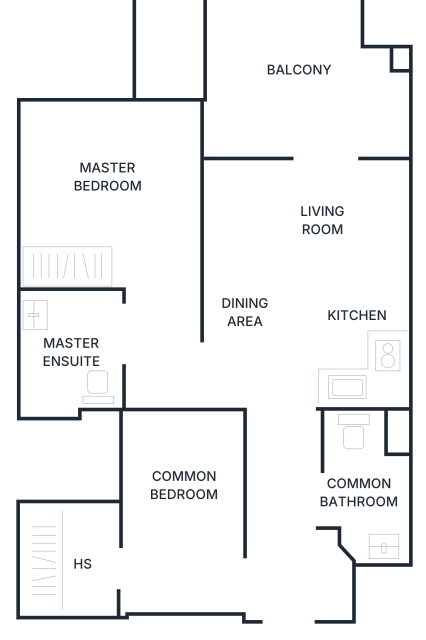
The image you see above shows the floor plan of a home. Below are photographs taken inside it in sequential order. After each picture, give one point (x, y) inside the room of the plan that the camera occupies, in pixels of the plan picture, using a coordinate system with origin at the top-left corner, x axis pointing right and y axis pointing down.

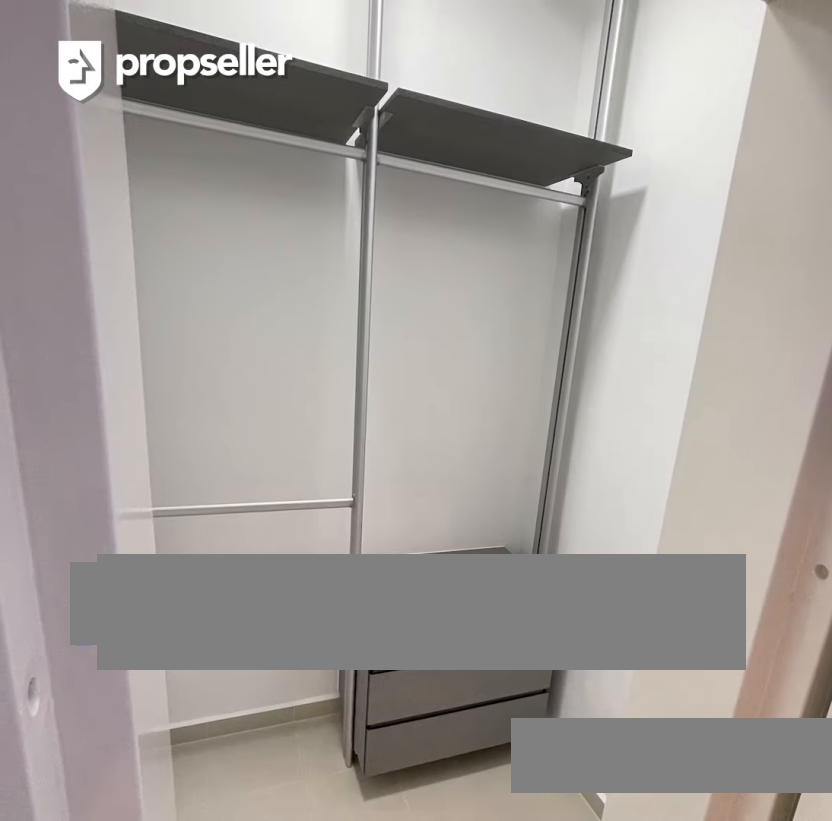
(182, 522)
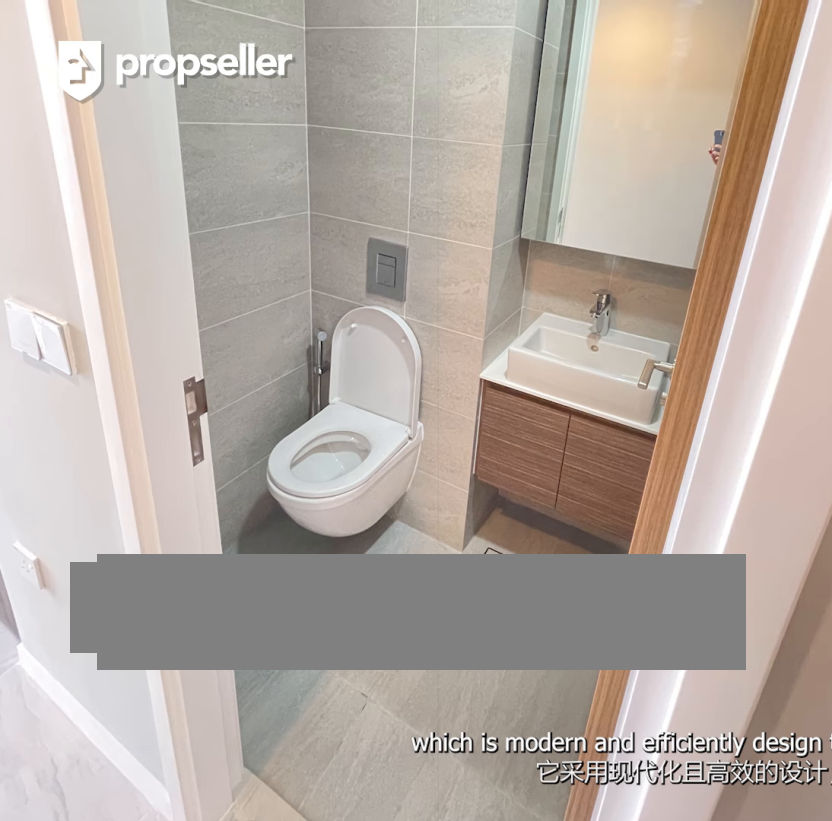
(364, 488)
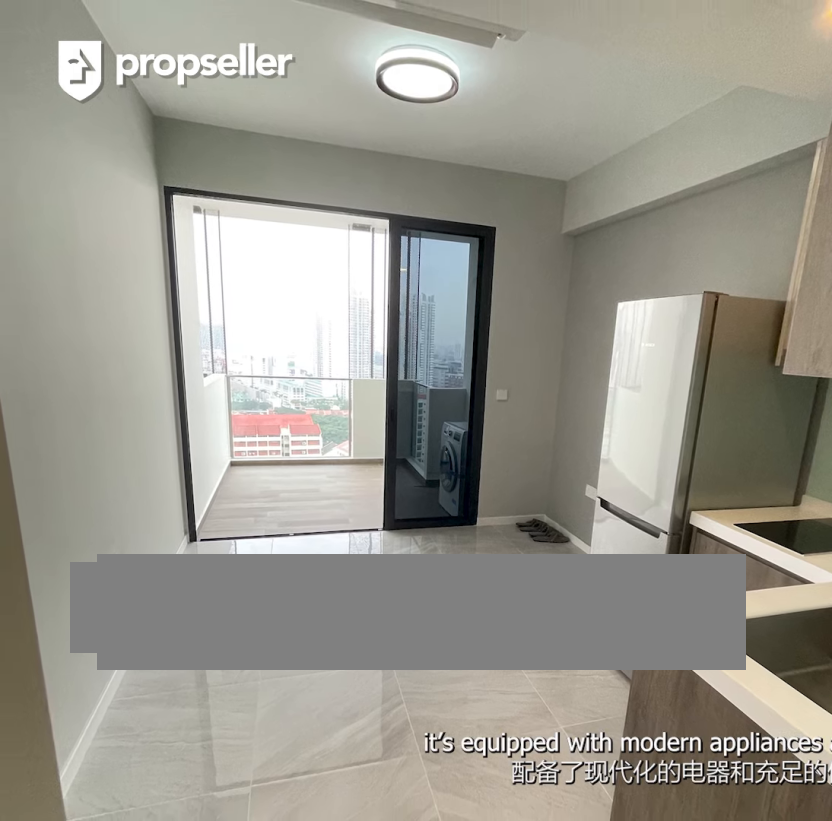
(362, 347)
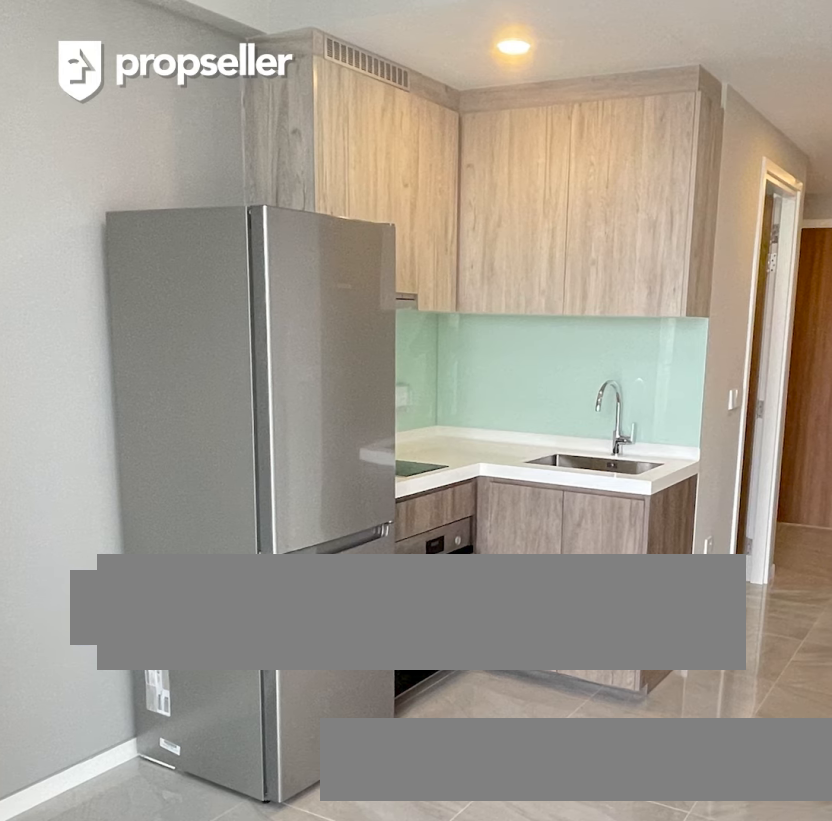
(362, 347)
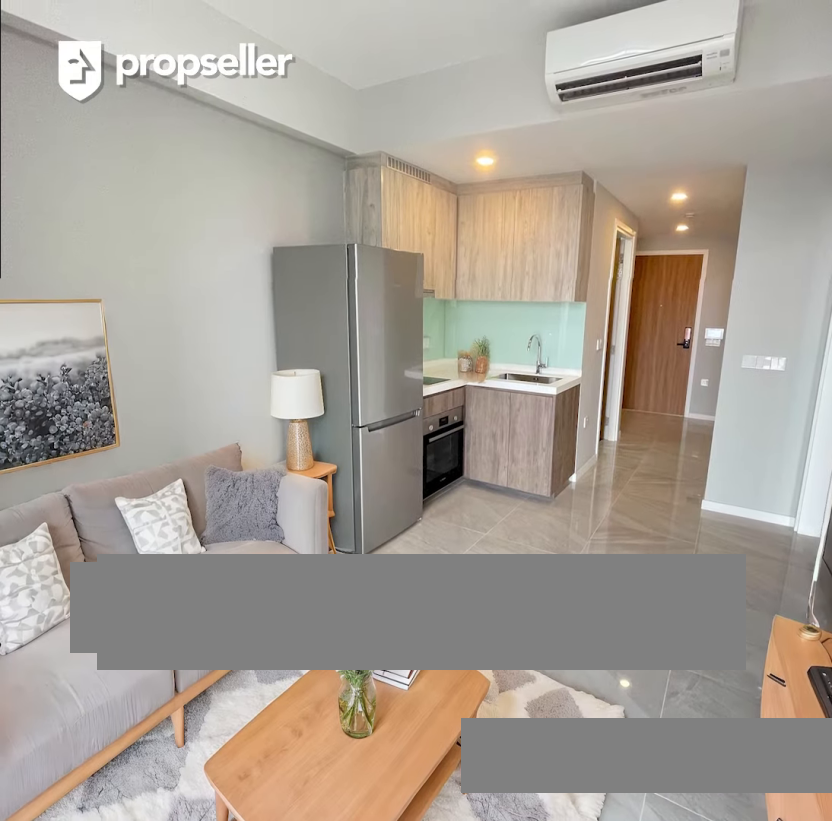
(302, 239)
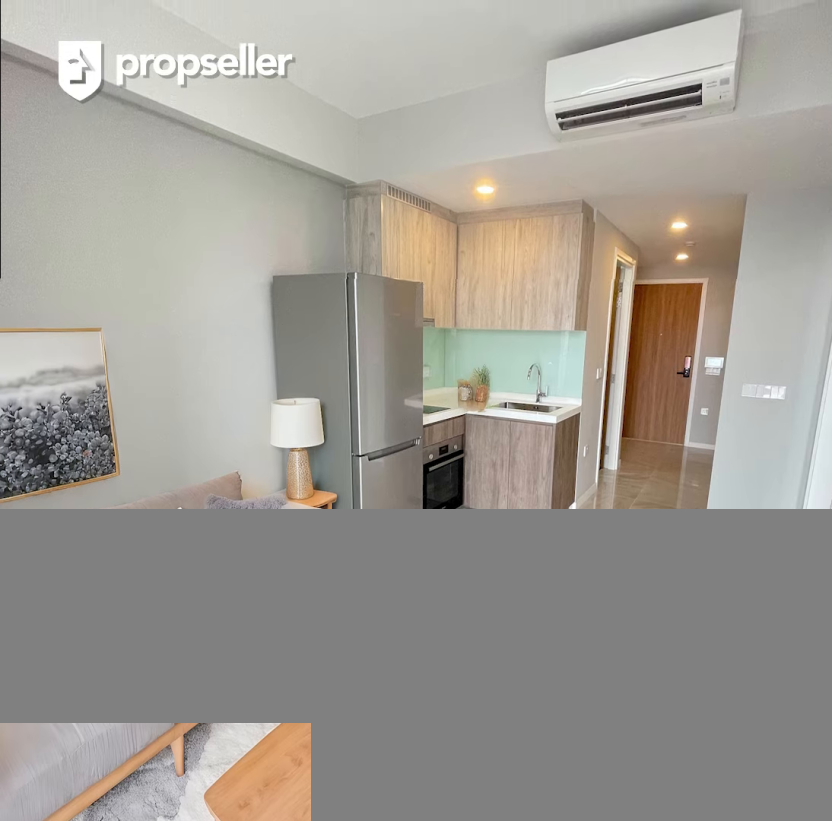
(302, 239)
